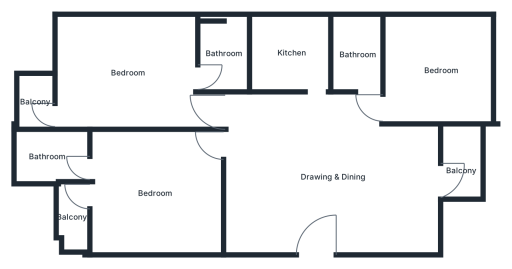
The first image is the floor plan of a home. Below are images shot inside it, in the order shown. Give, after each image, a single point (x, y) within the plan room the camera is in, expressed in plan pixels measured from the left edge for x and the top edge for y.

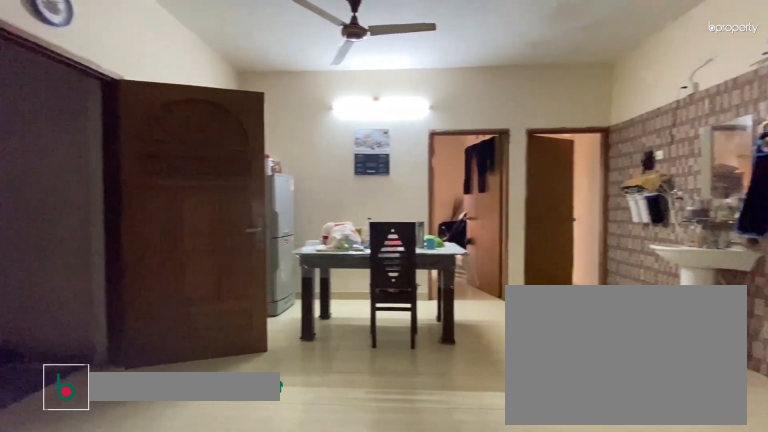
(333, 176)
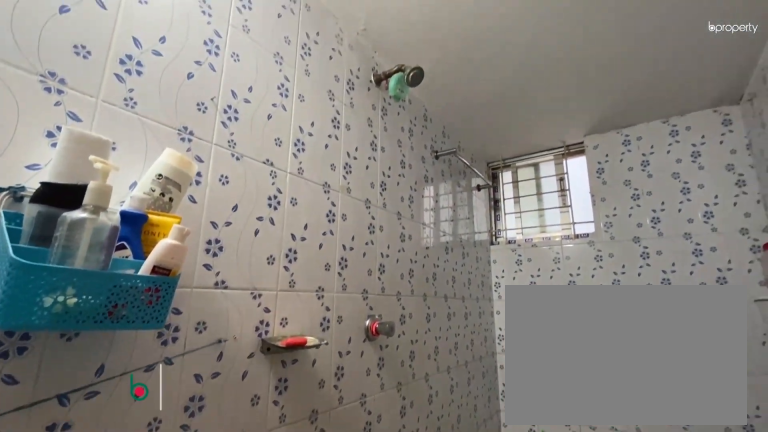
(358, 55)
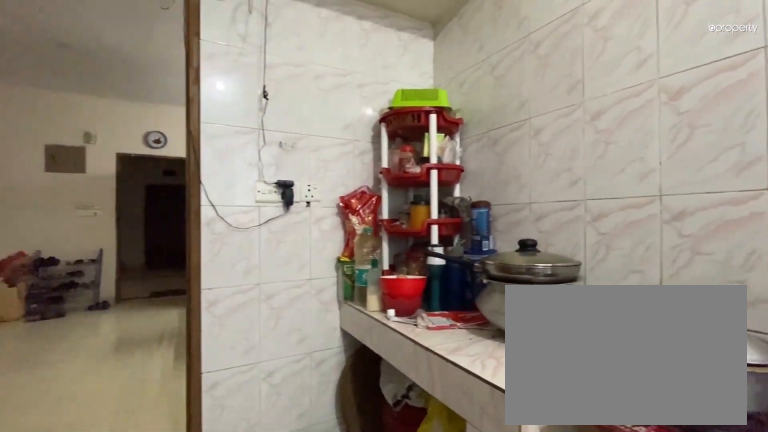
(292, 53)
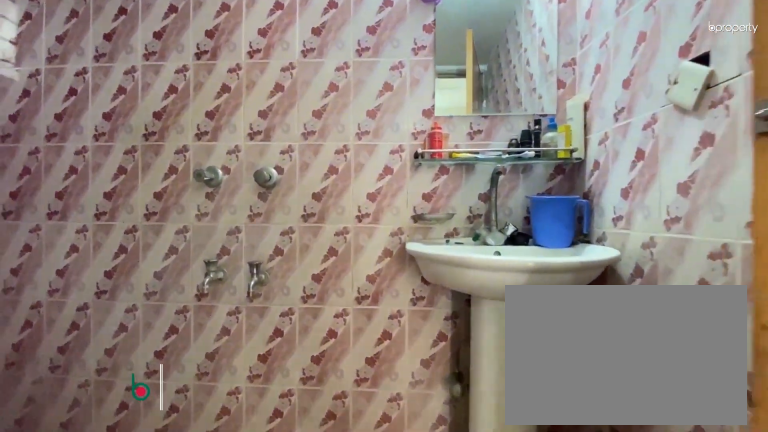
(226, 55)
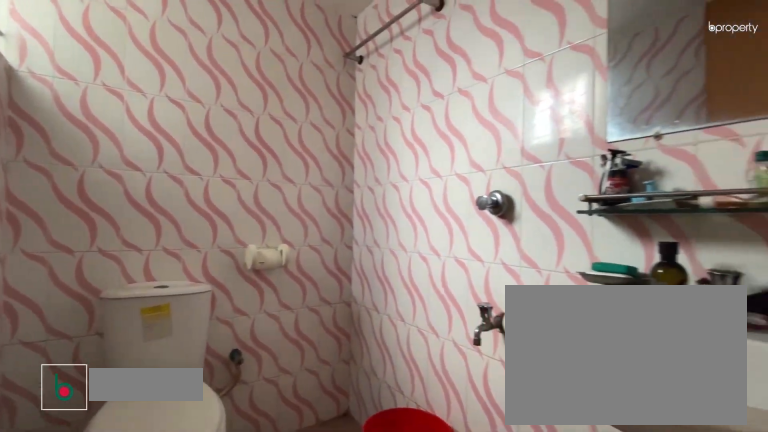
(46, 157)
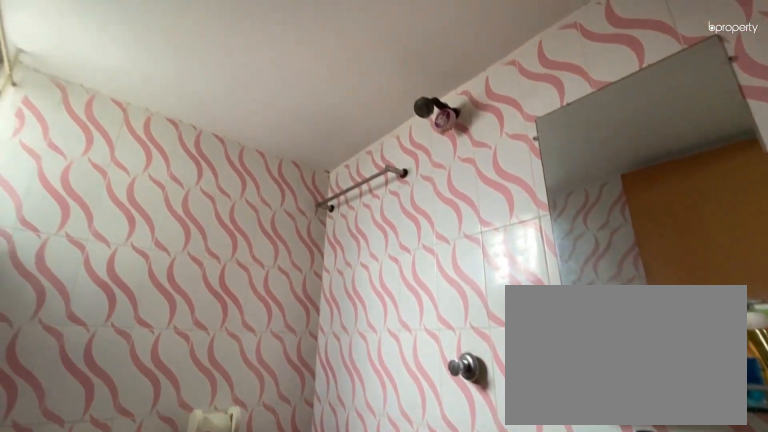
(46, 157)
